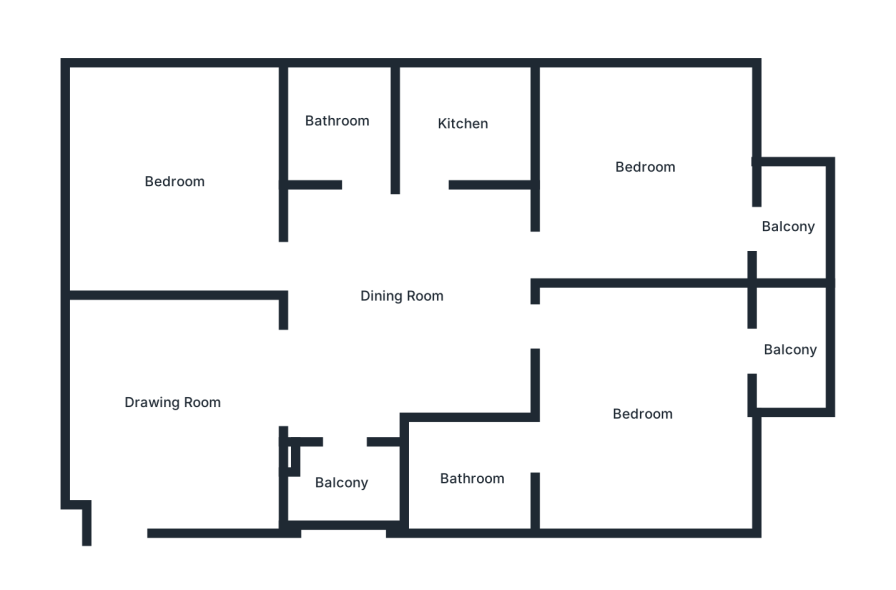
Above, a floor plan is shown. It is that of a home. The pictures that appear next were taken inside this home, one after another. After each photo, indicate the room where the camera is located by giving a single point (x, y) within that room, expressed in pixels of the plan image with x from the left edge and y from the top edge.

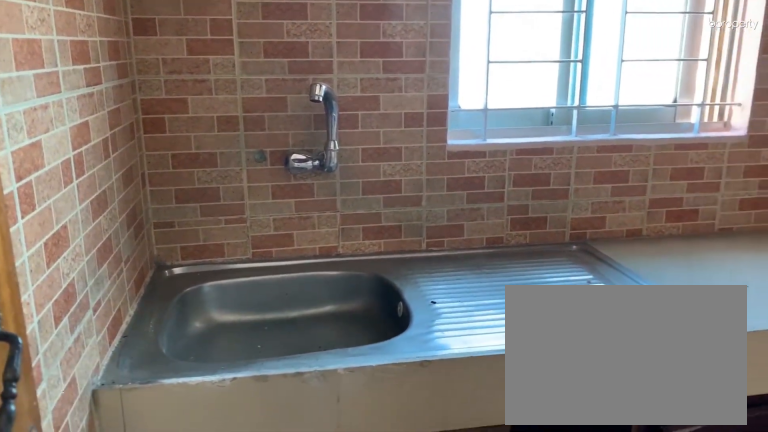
(459, 123)
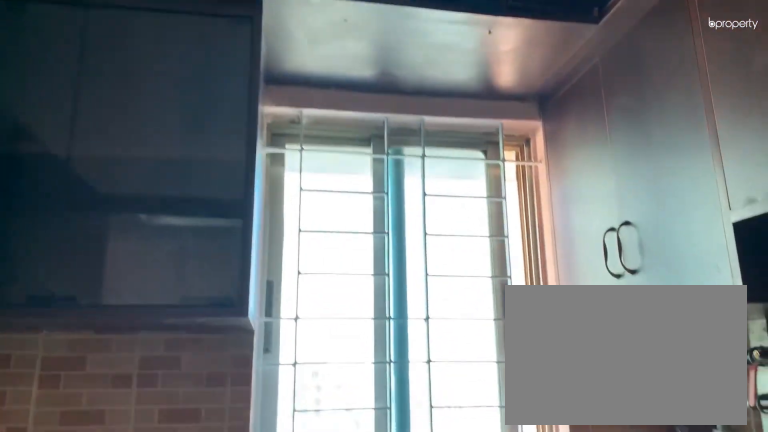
(459, 122)
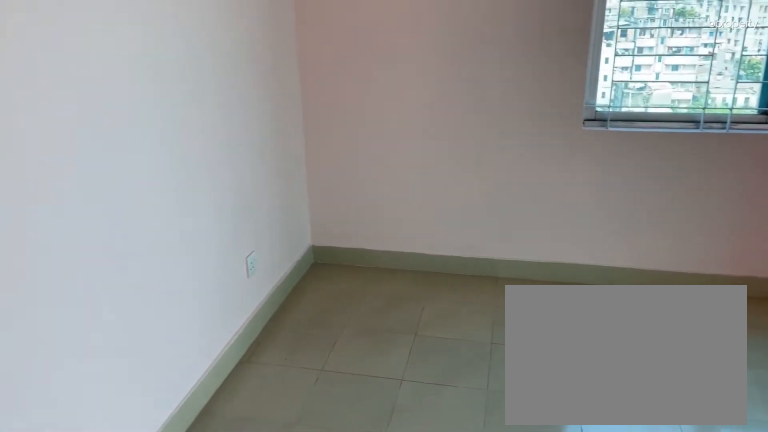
(646, 167)
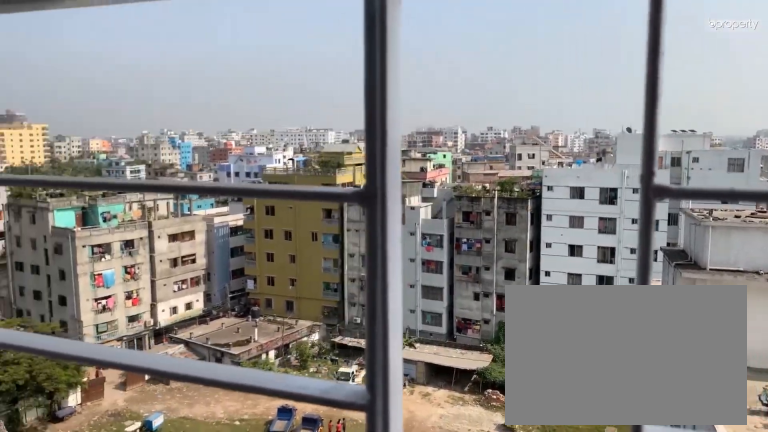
(789, 227)
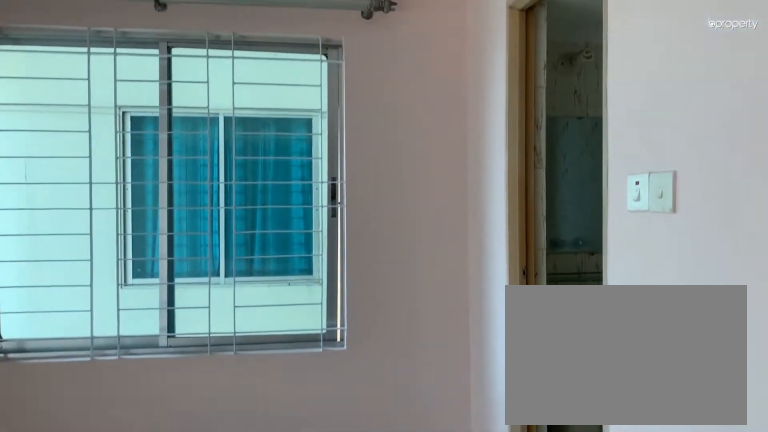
(643, 418)
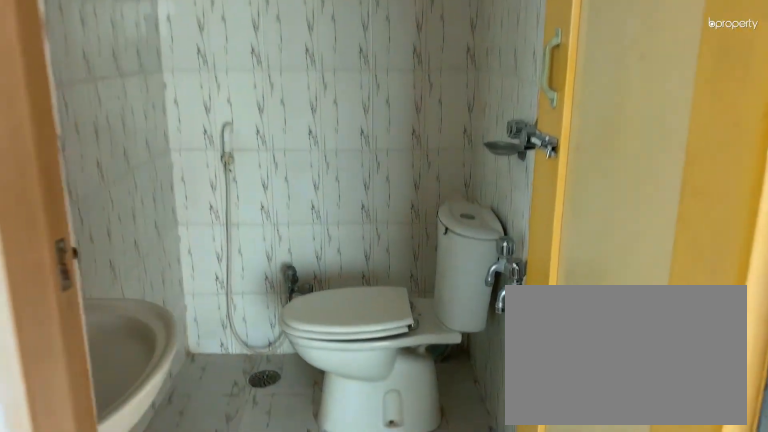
(467, 482)
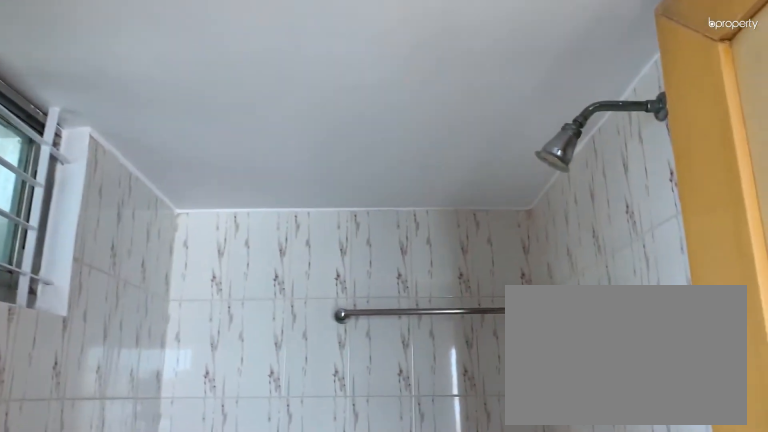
(467, 482)
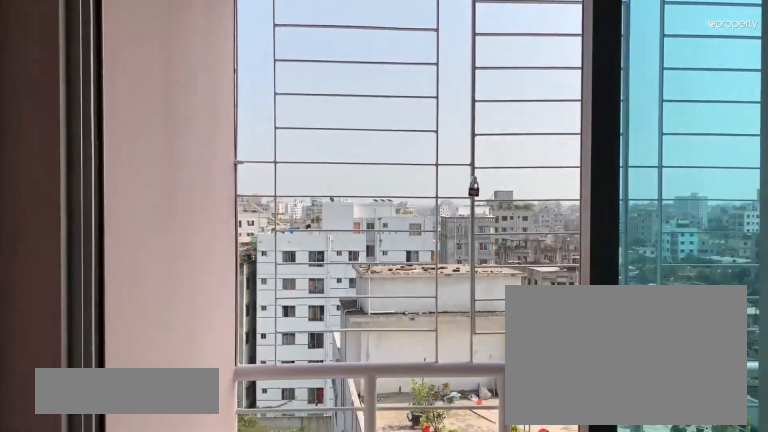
(793, 355)
